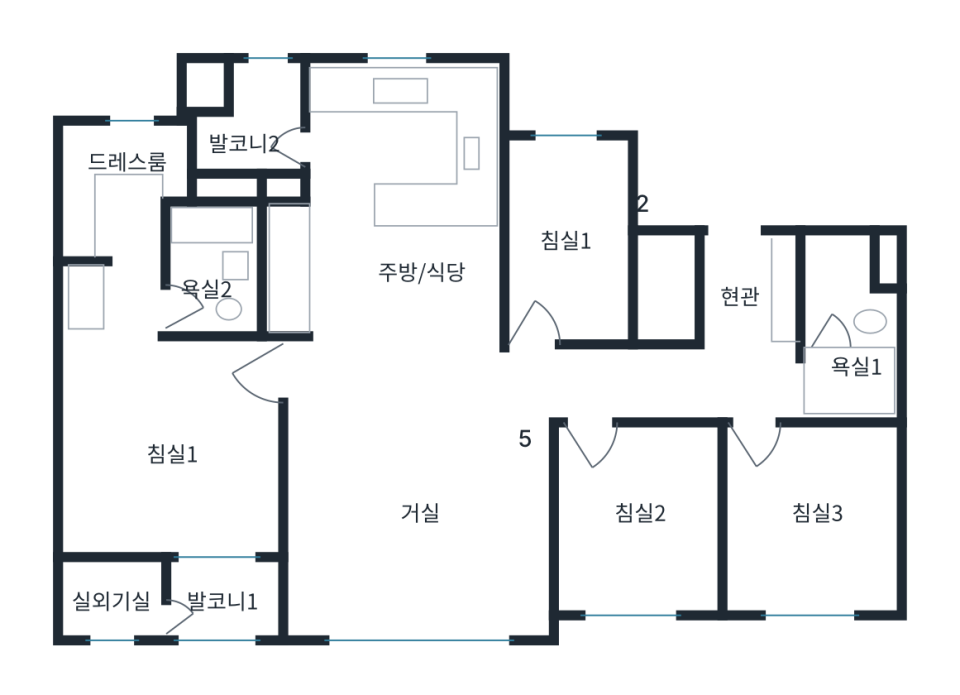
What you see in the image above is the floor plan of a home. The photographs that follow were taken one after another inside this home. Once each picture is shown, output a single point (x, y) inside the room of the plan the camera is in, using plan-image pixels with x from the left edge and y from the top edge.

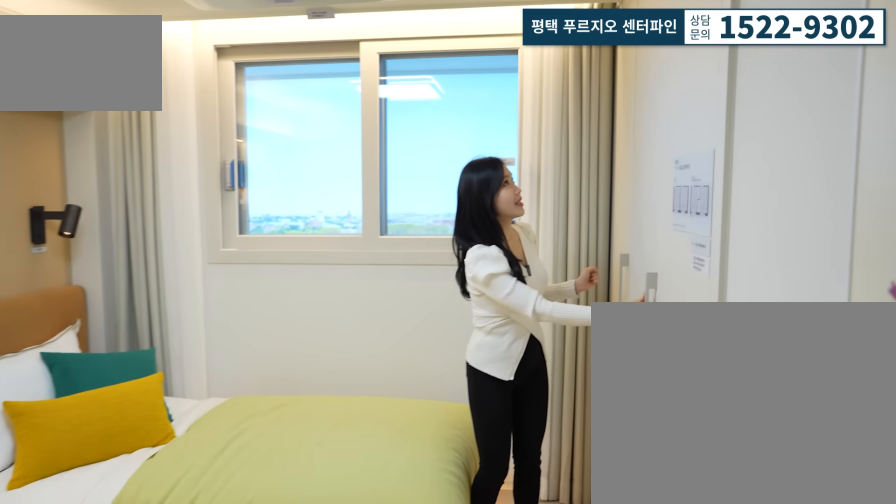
(815, 523)
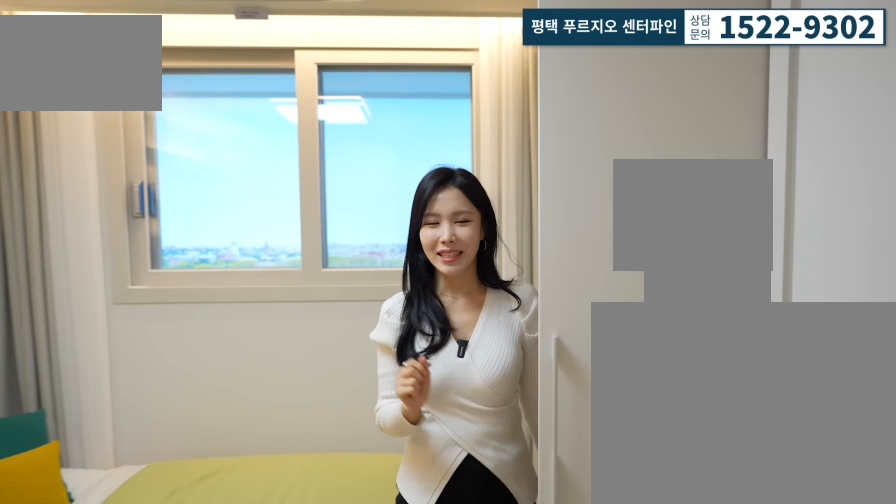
(815, 523)
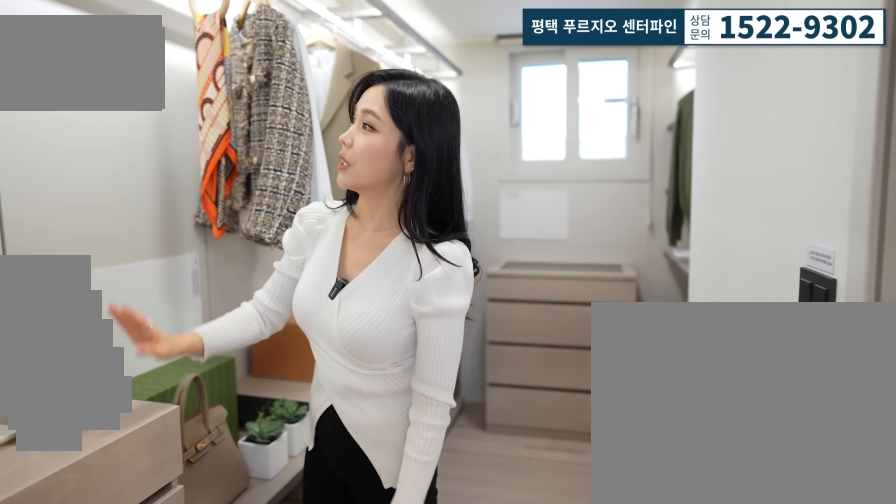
(125, 222)
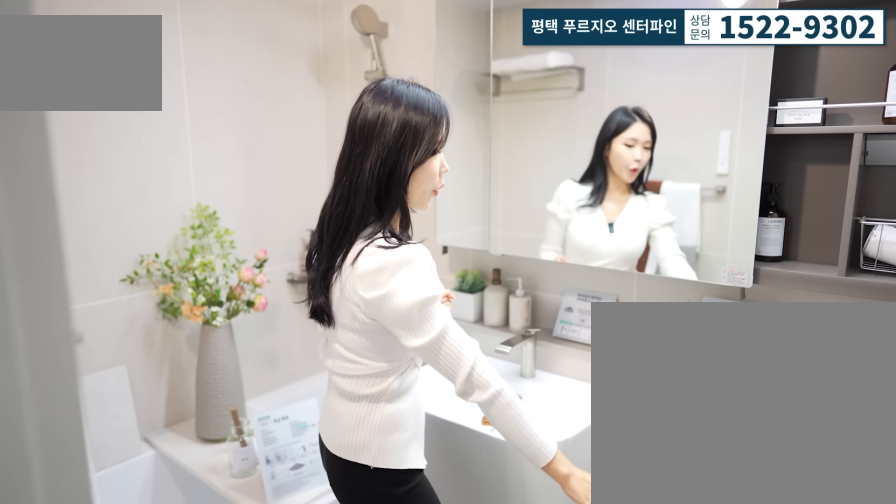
(211, 302)
